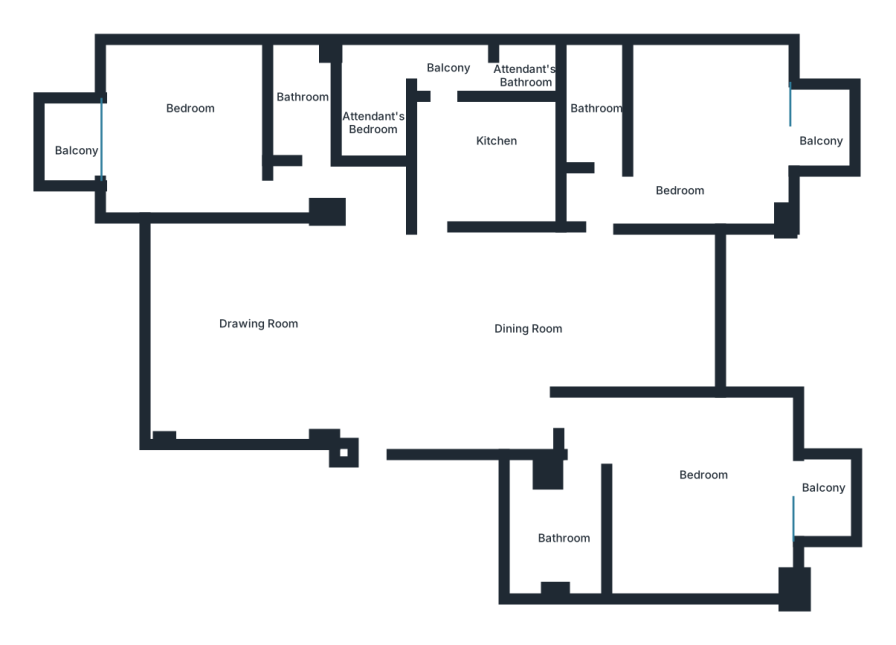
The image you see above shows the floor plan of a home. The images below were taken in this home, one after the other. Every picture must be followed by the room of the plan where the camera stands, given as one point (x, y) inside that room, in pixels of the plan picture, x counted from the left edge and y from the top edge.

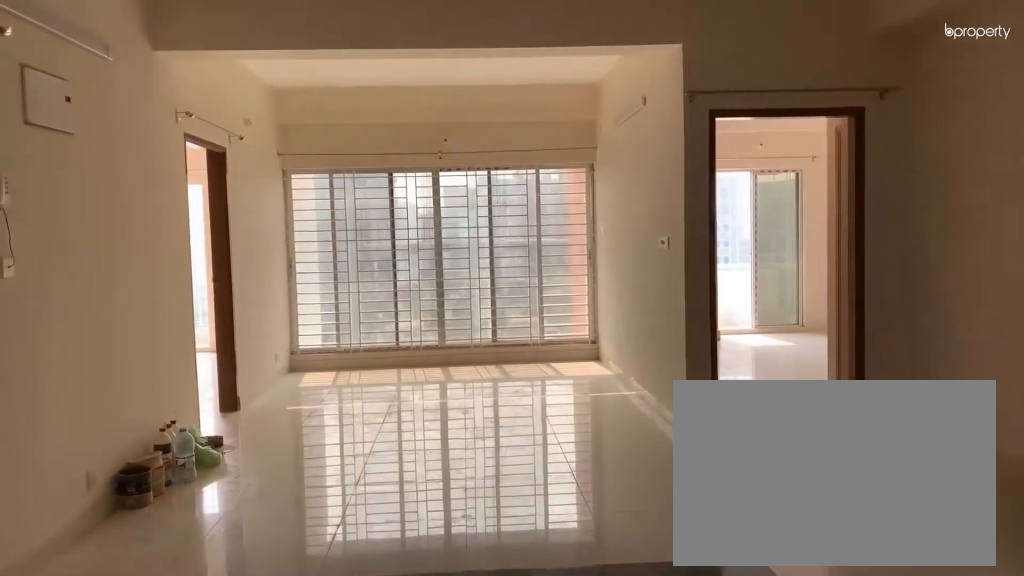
(558, 315)
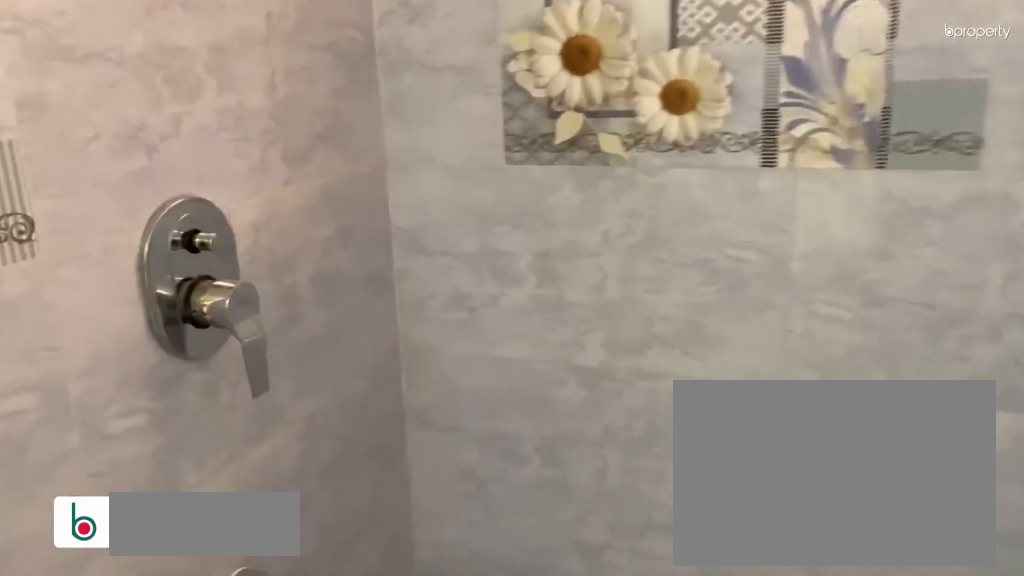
(302, 110)
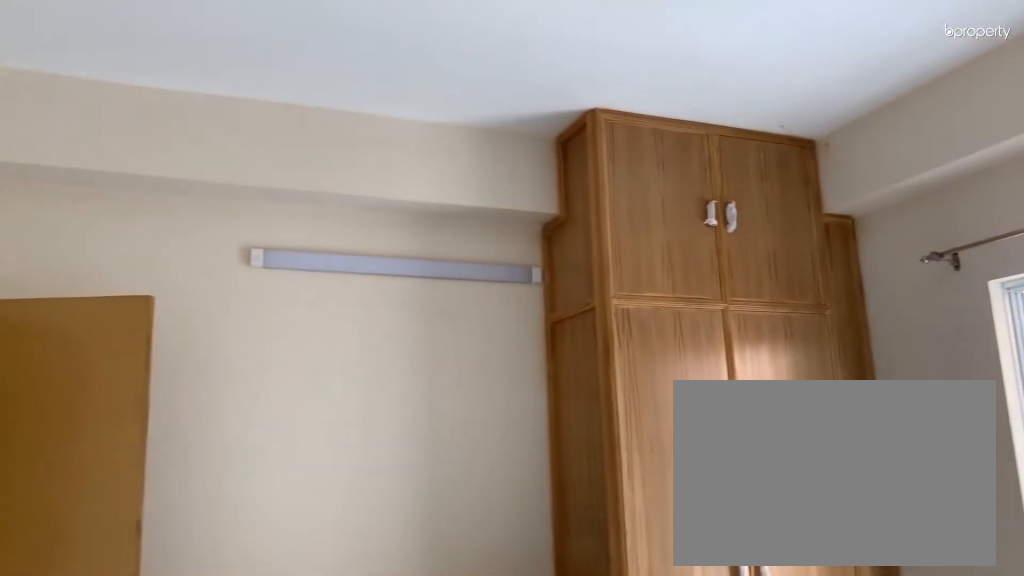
(182, 145)
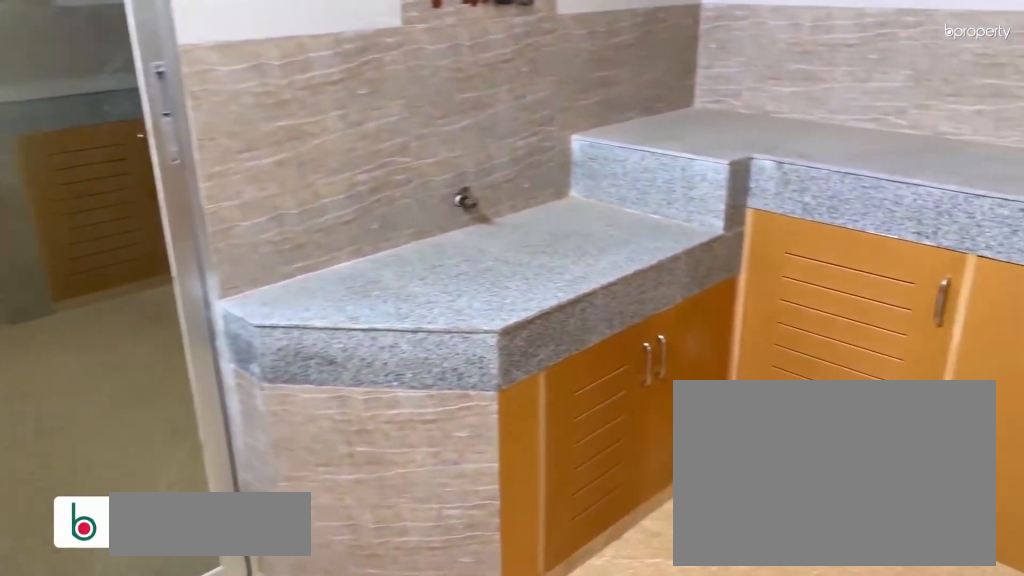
(478, 156)
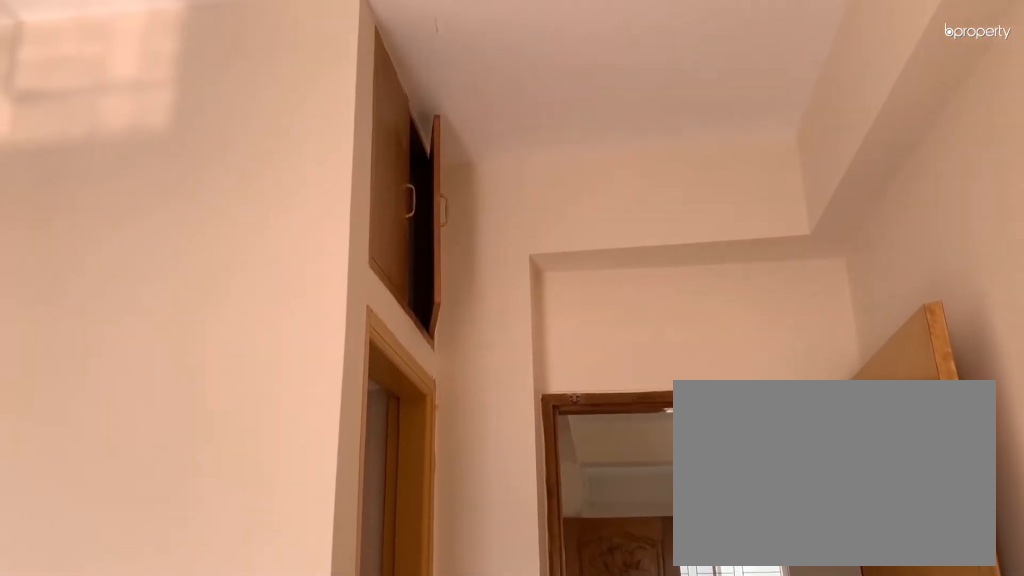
(688, 498)
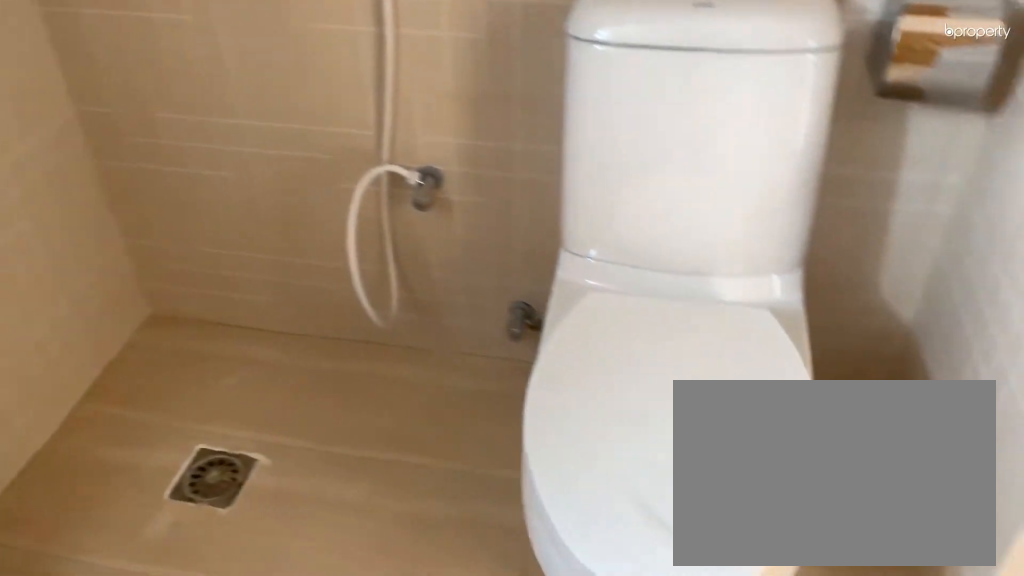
(563, 534)
